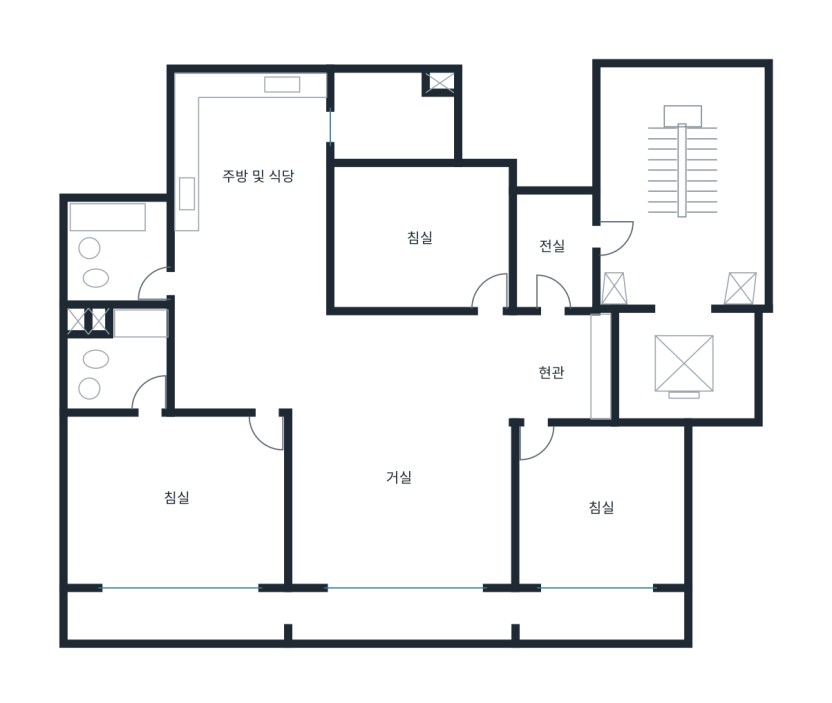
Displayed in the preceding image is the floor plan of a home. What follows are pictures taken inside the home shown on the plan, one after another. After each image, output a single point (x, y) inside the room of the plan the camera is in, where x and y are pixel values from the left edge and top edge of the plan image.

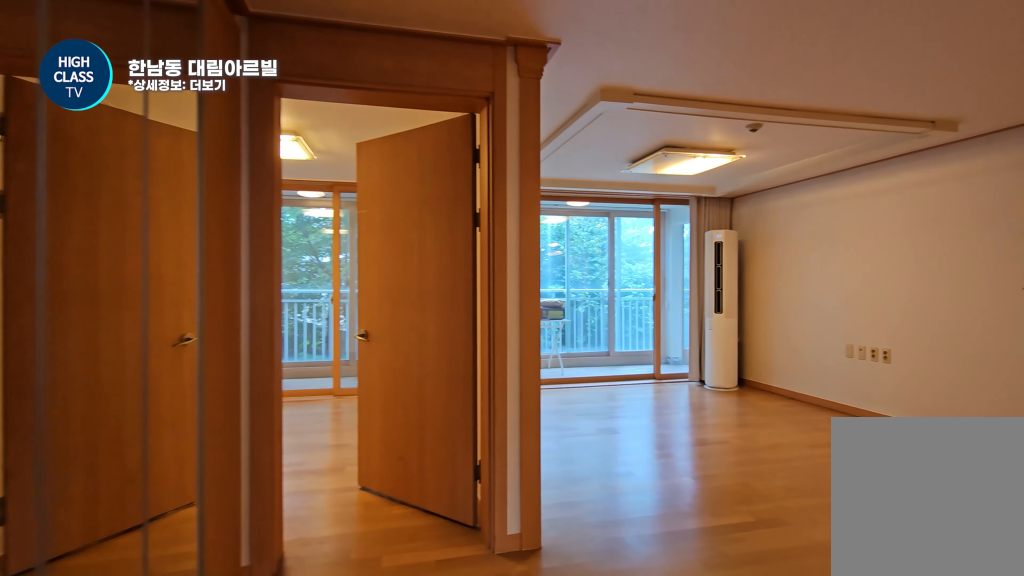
(561, 366)
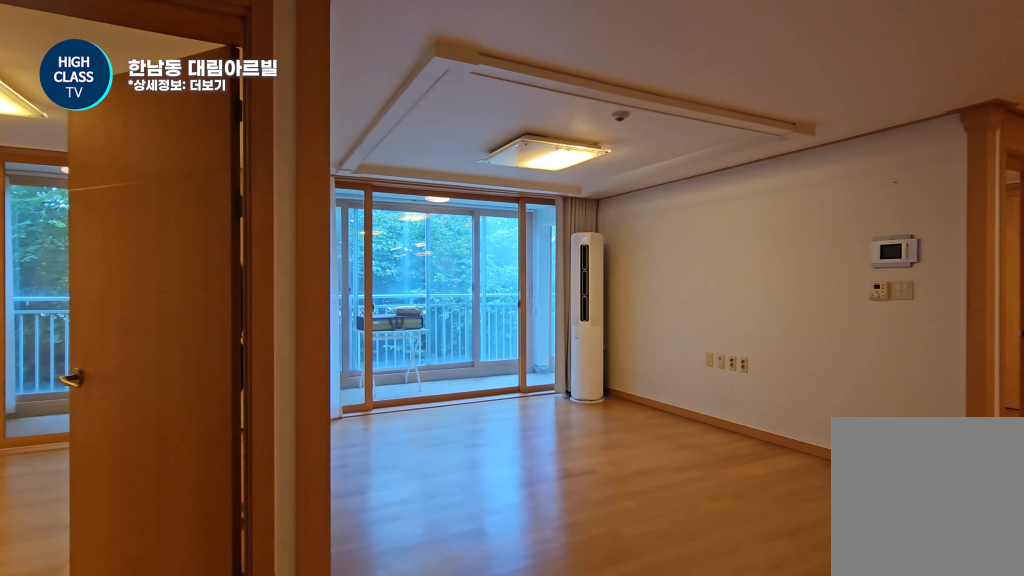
(561, 366)
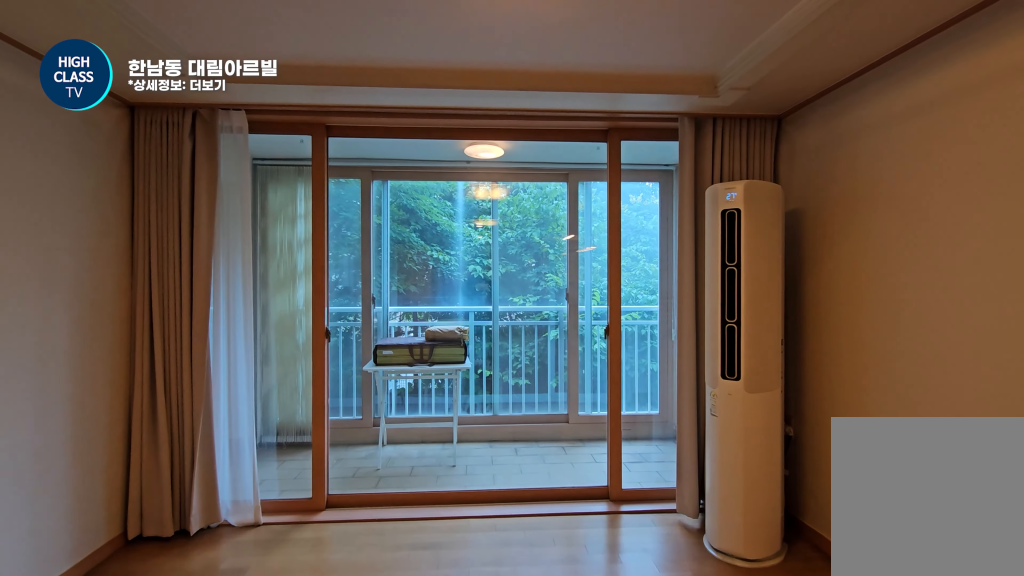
(400, 448)
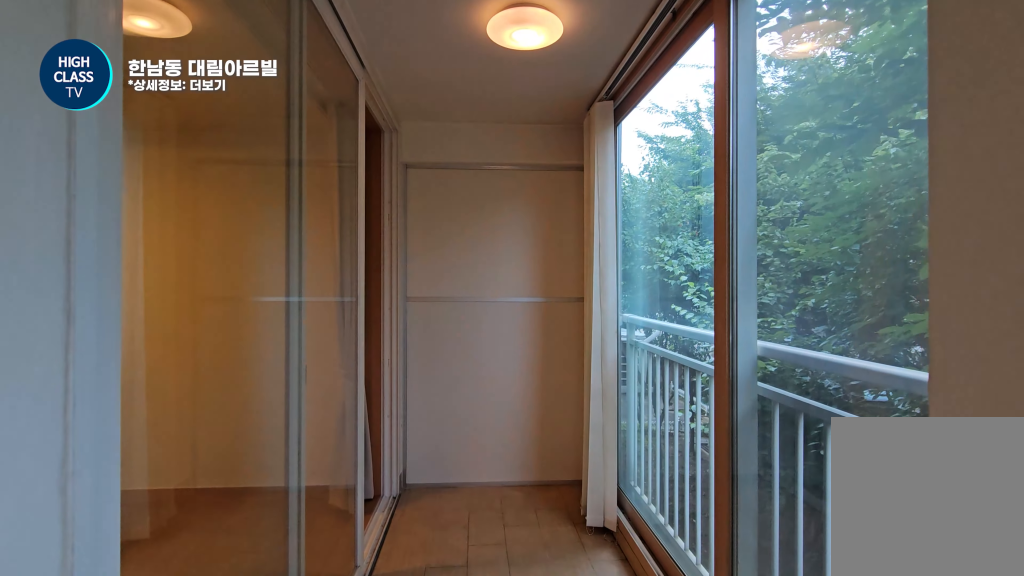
(377, 610)
